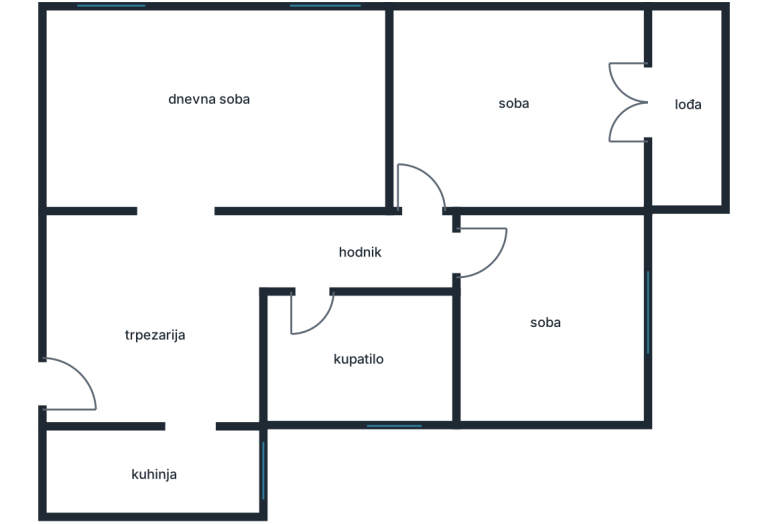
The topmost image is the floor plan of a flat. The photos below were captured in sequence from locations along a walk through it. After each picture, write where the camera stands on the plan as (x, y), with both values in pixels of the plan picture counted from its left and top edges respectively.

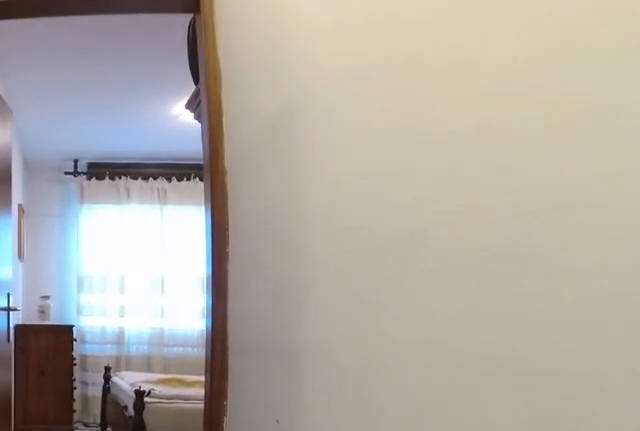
(339, 258)
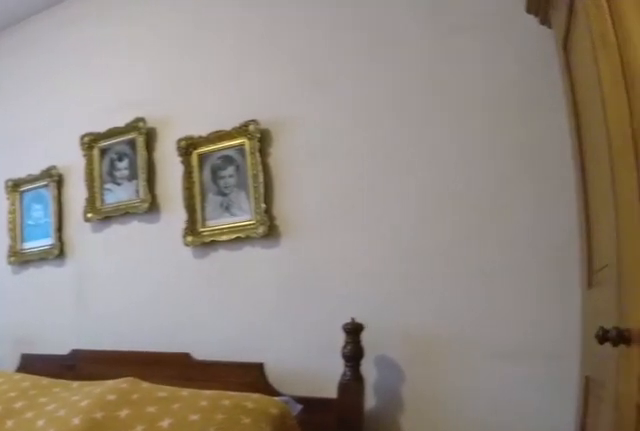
(468, 246)
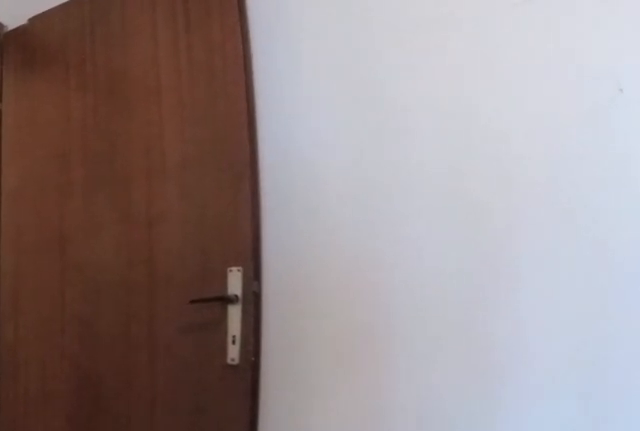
(496, 136)
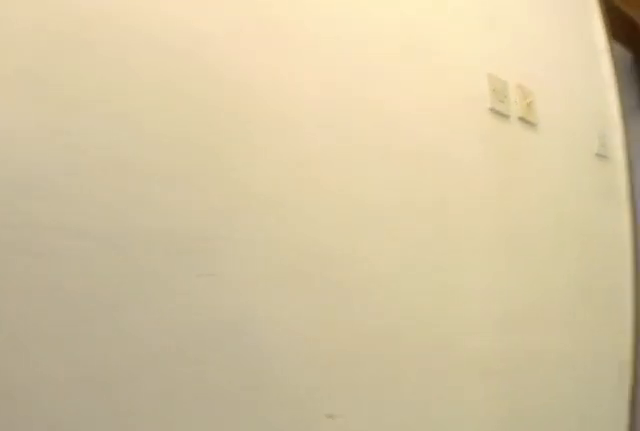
(434, 203)
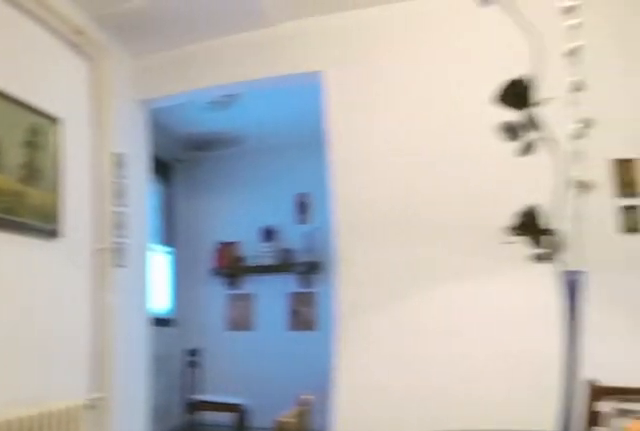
(182, 212)
